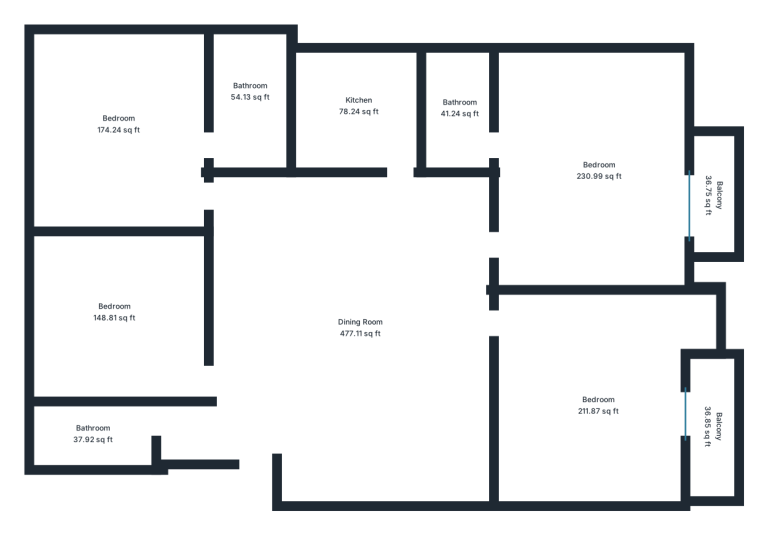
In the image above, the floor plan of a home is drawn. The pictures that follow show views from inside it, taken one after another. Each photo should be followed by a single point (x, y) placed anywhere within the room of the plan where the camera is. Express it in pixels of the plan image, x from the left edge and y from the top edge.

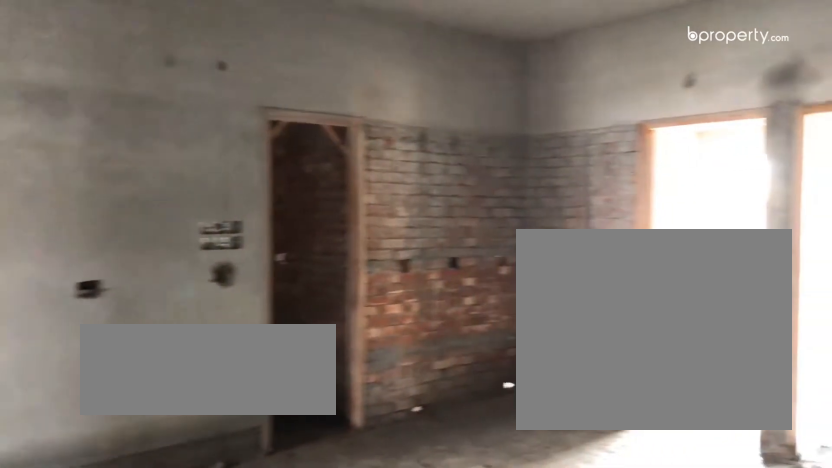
(361, 330)
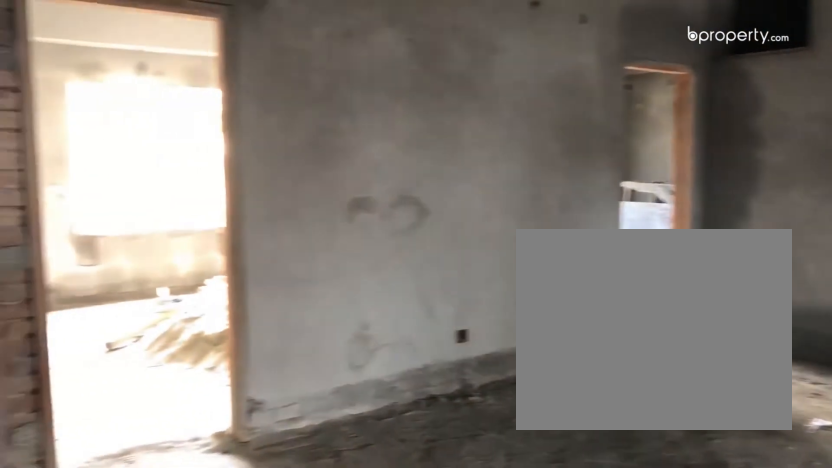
(361, 330)
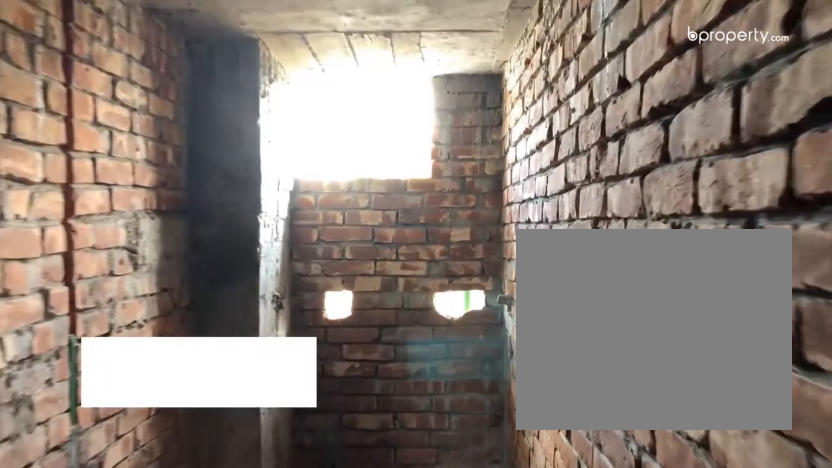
(89, 433)
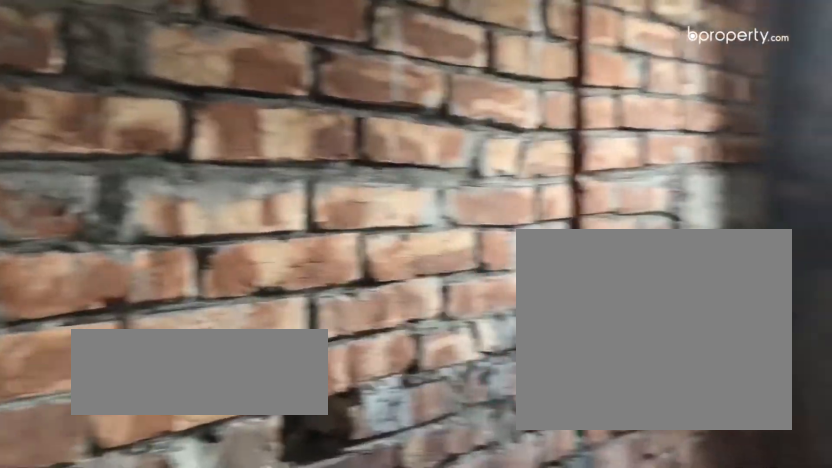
(89, 433)
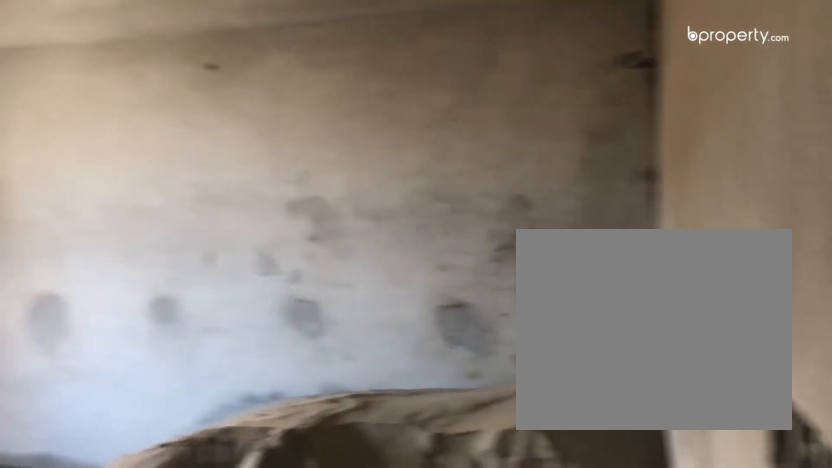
(118, 319)
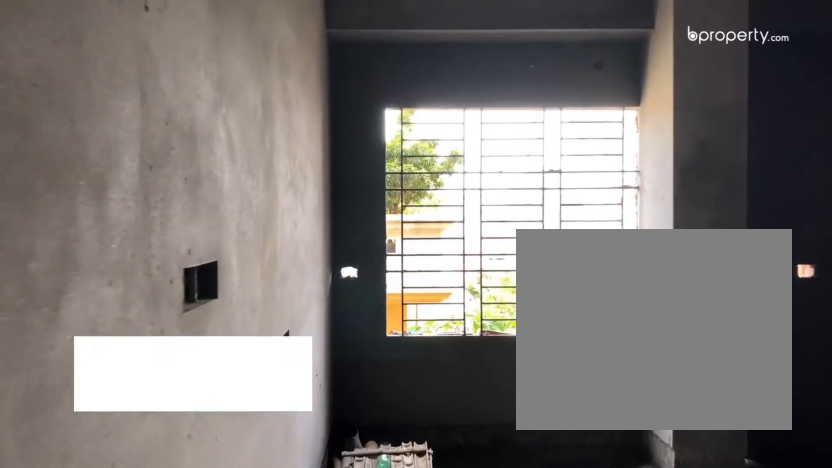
(120, 125)
